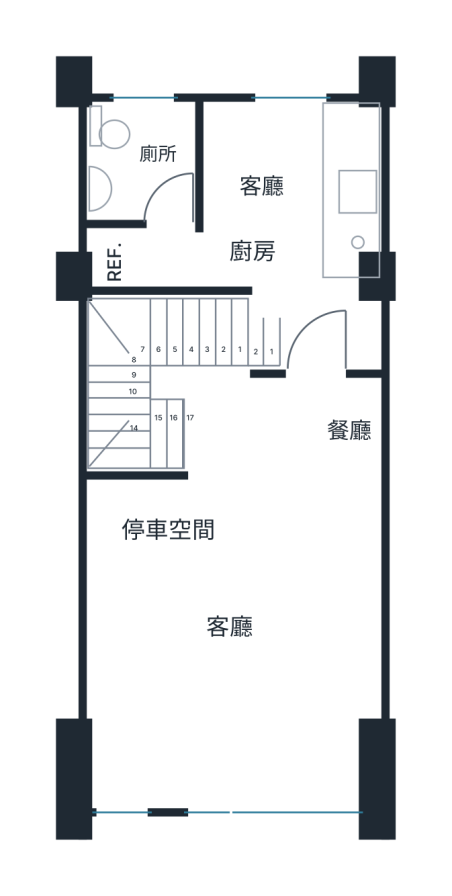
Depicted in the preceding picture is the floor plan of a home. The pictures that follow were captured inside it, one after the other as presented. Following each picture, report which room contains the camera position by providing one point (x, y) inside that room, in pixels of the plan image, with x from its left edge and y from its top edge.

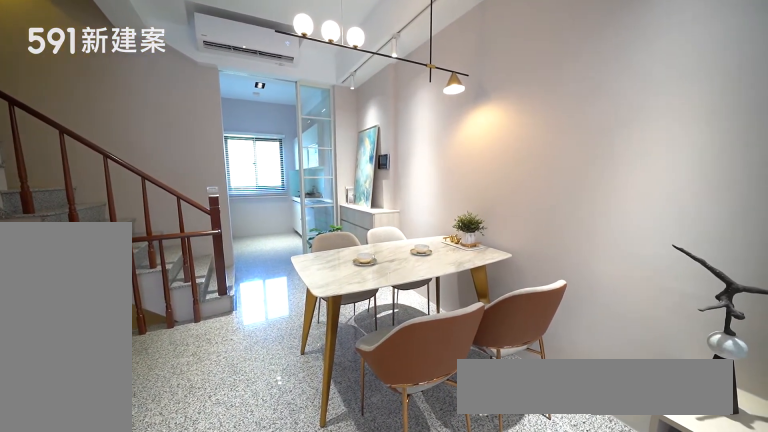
(322, 425)
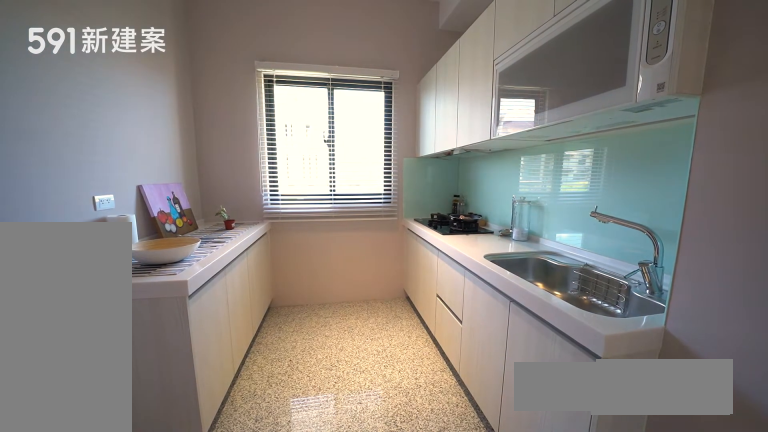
(294, 190)
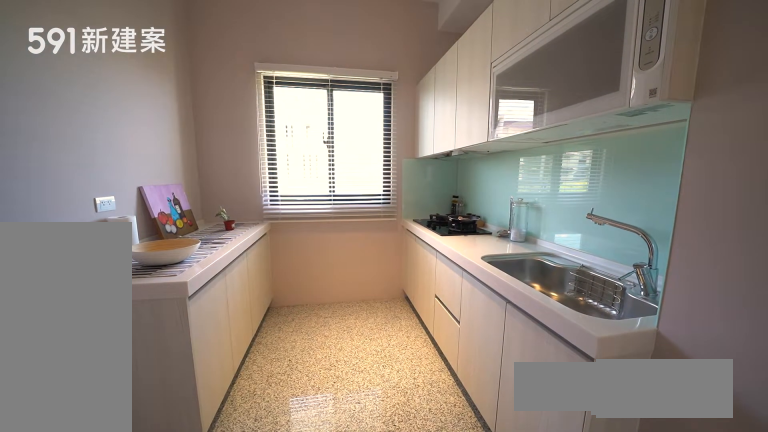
(294, 190)
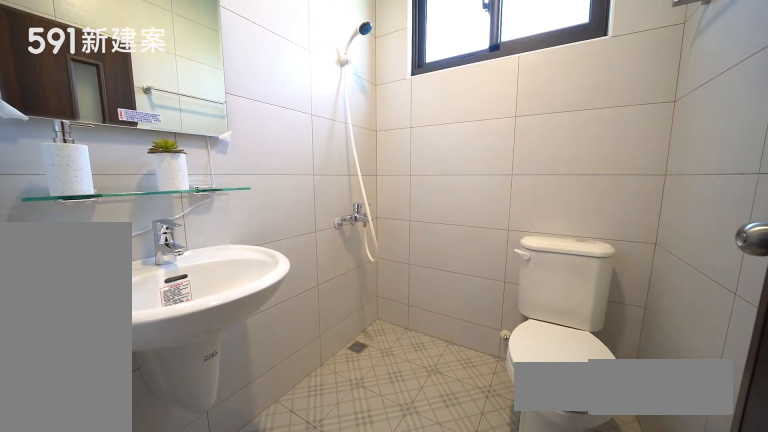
(144, 160)
